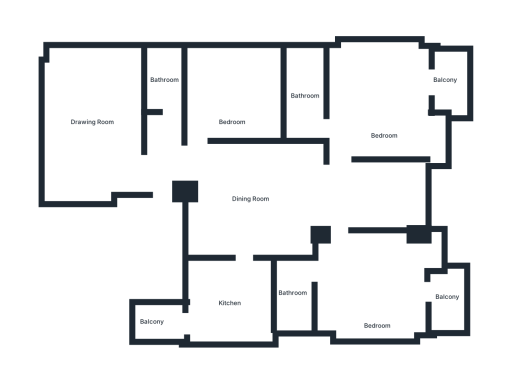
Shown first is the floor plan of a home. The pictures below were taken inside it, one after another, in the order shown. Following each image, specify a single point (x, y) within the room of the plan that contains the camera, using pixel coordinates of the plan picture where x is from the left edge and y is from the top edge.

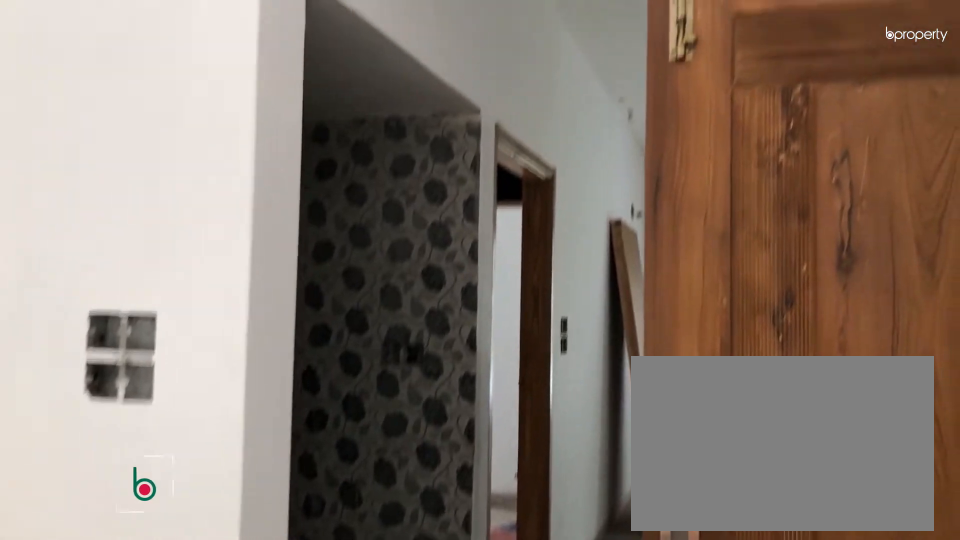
(89, 129)
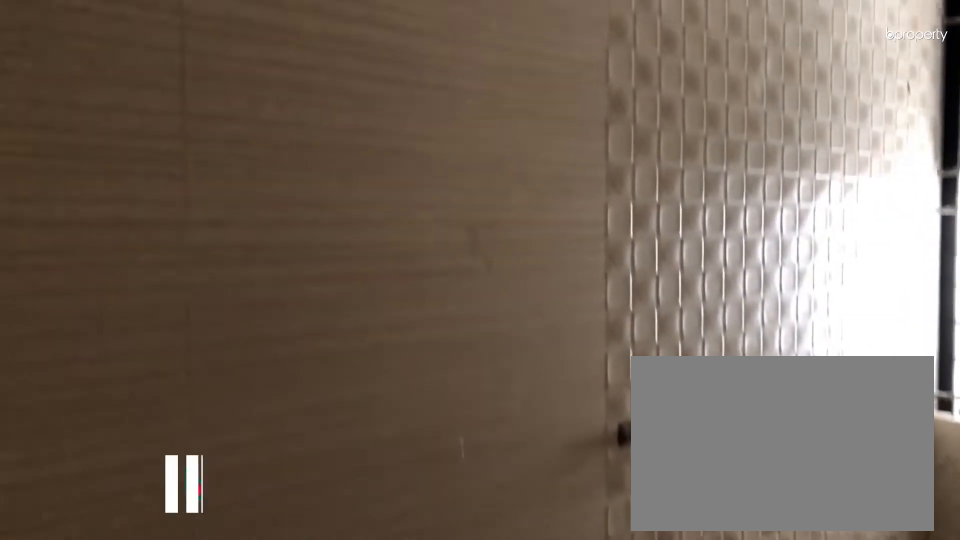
(162, 78)
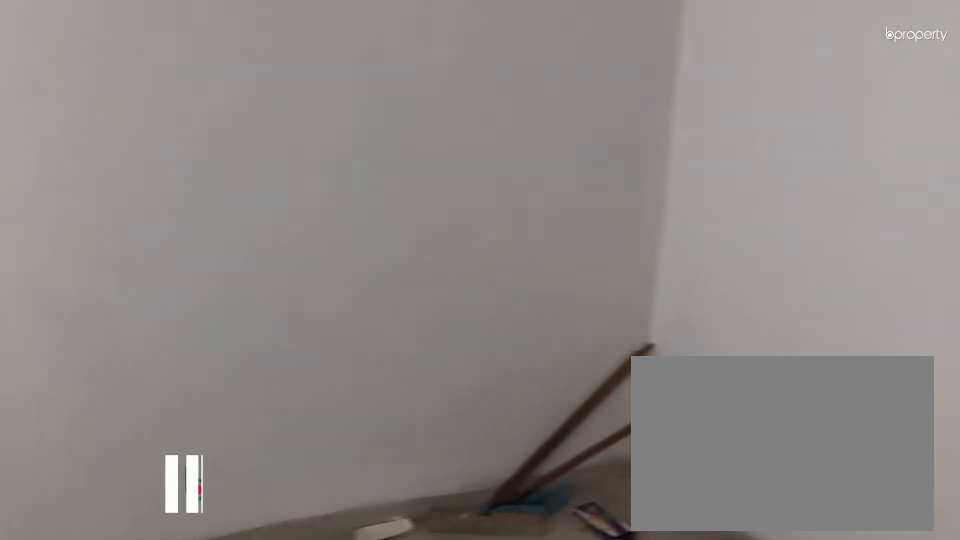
(228, 101)
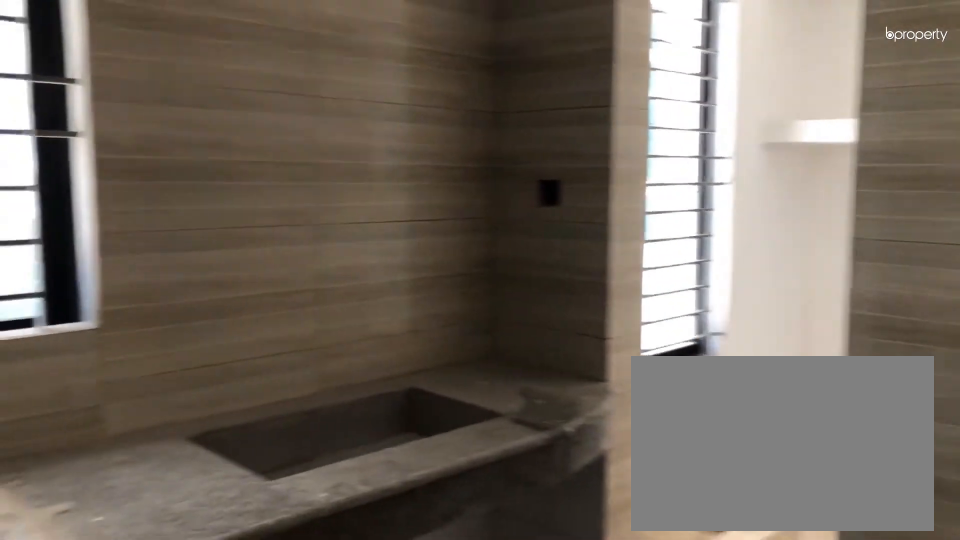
(228, 302)
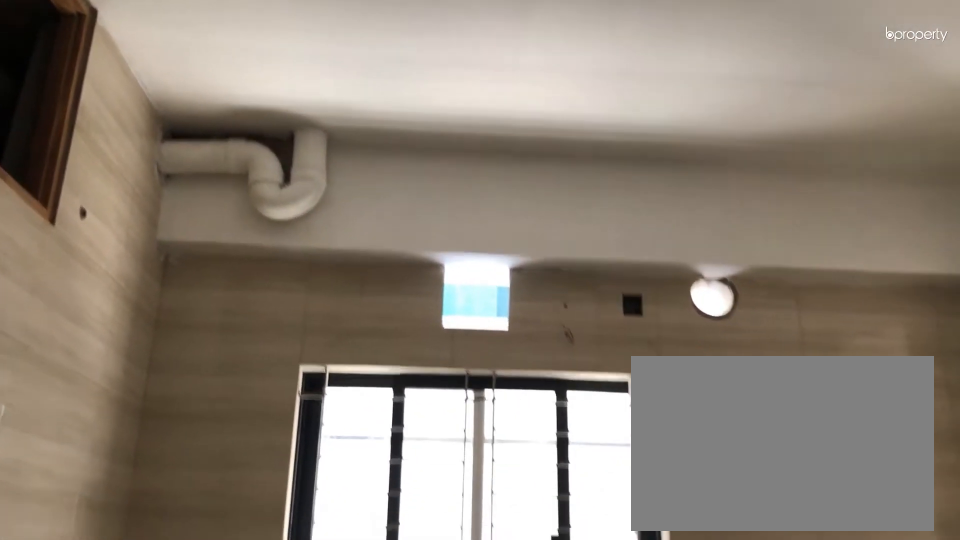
(228, 302)
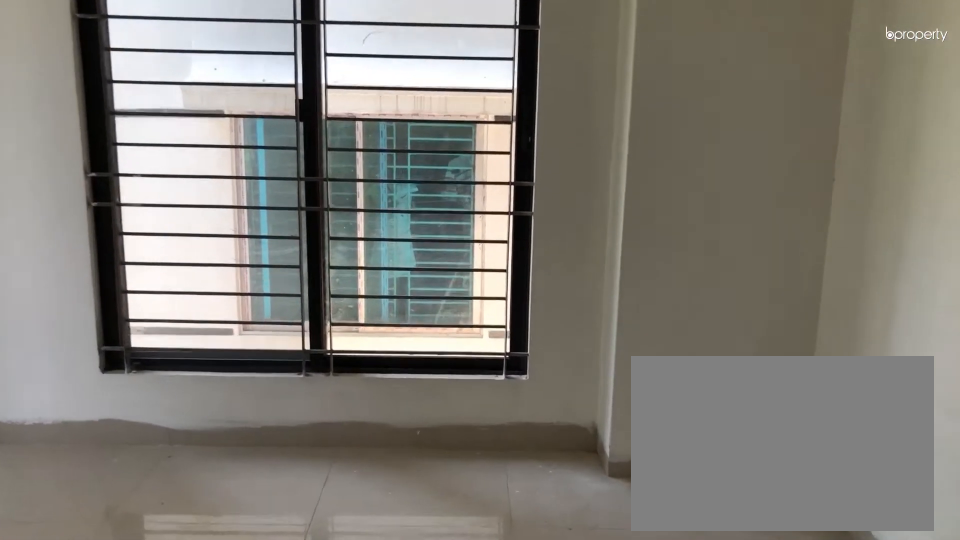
(376, 299)
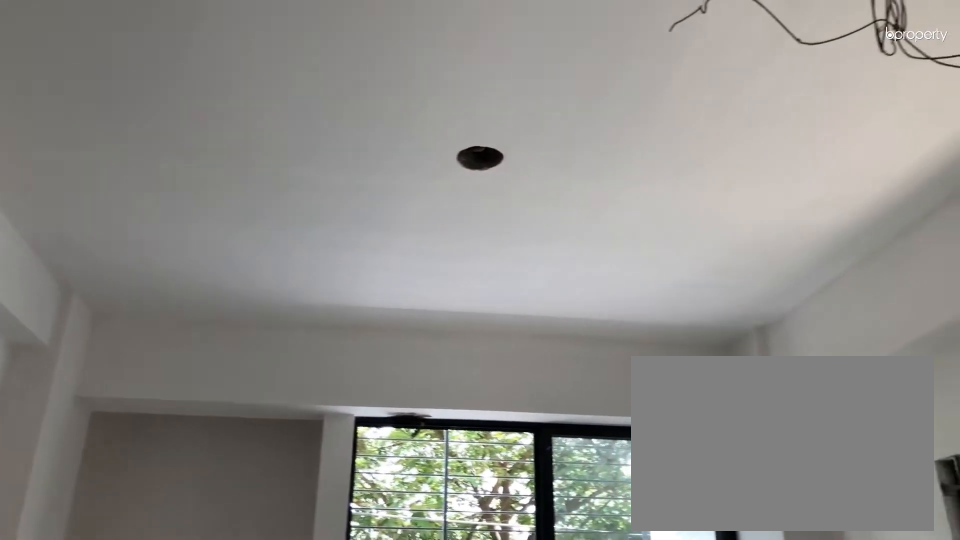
(376, 299)
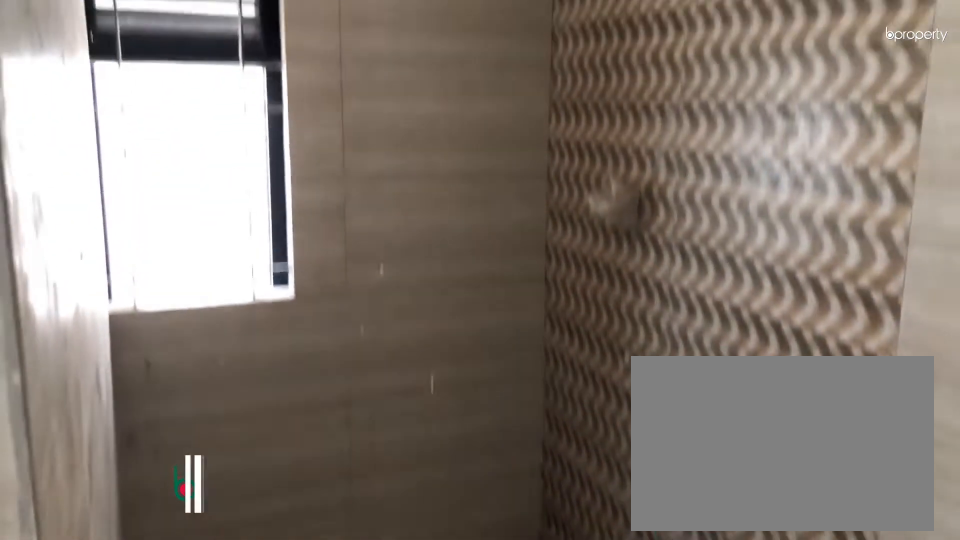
(294, 306)
